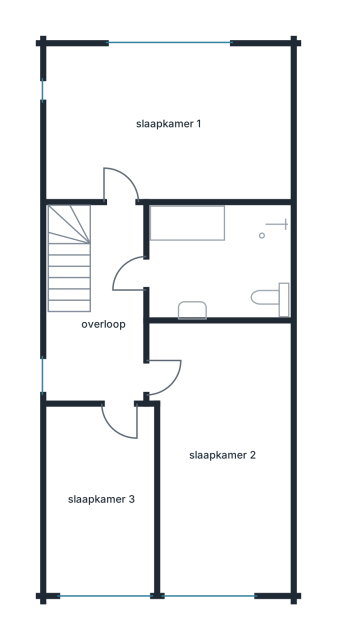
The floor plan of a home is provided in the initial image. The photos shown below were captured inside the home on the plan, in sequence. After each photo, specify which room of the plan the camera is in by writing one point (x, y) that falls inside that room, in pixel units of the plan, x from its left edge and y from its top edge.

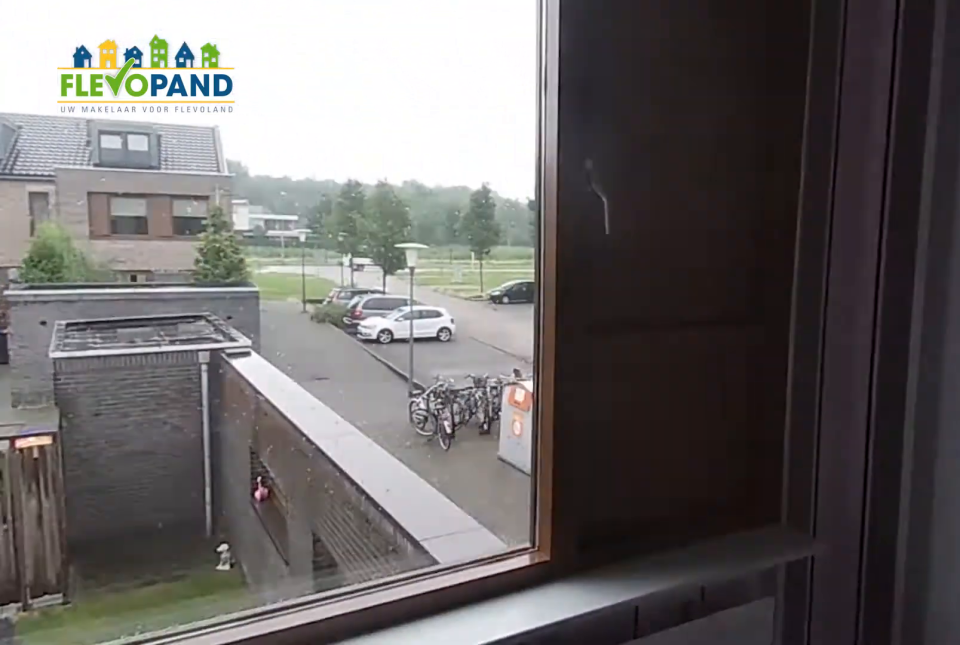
(101, 498)
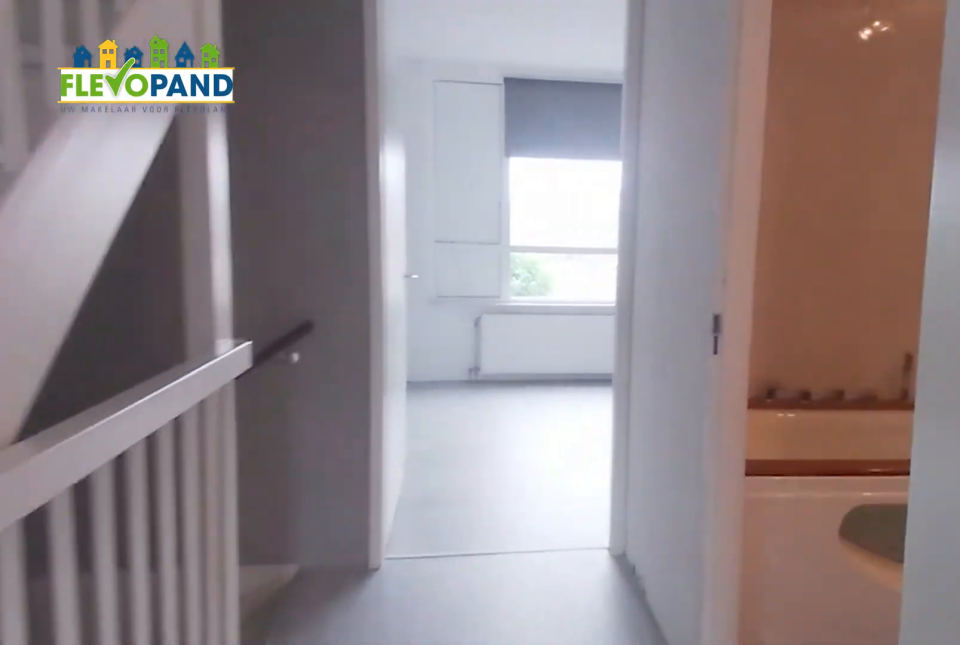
(105, 317)
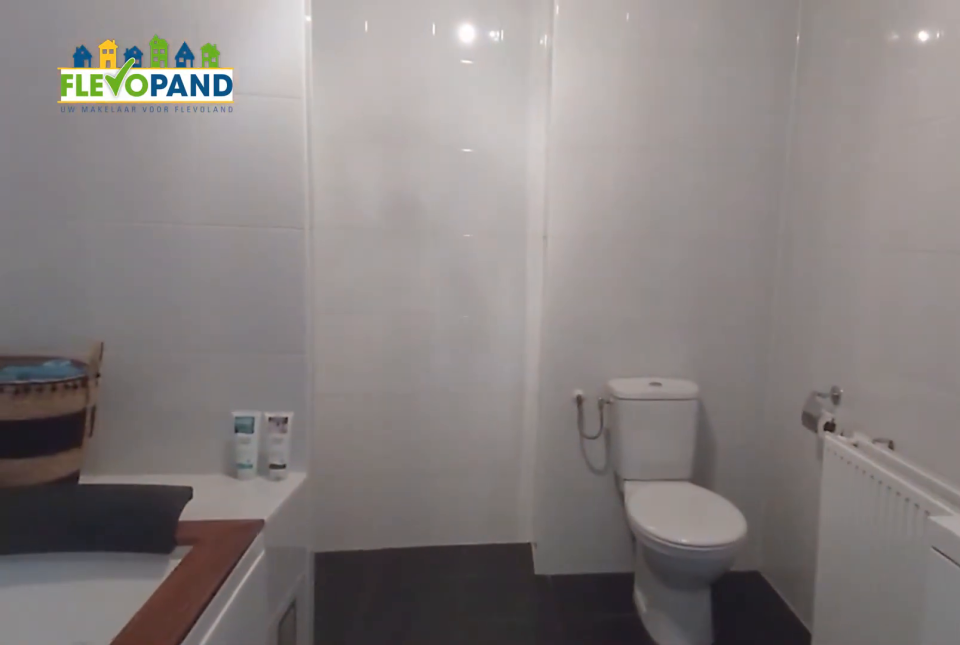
(187, 224)
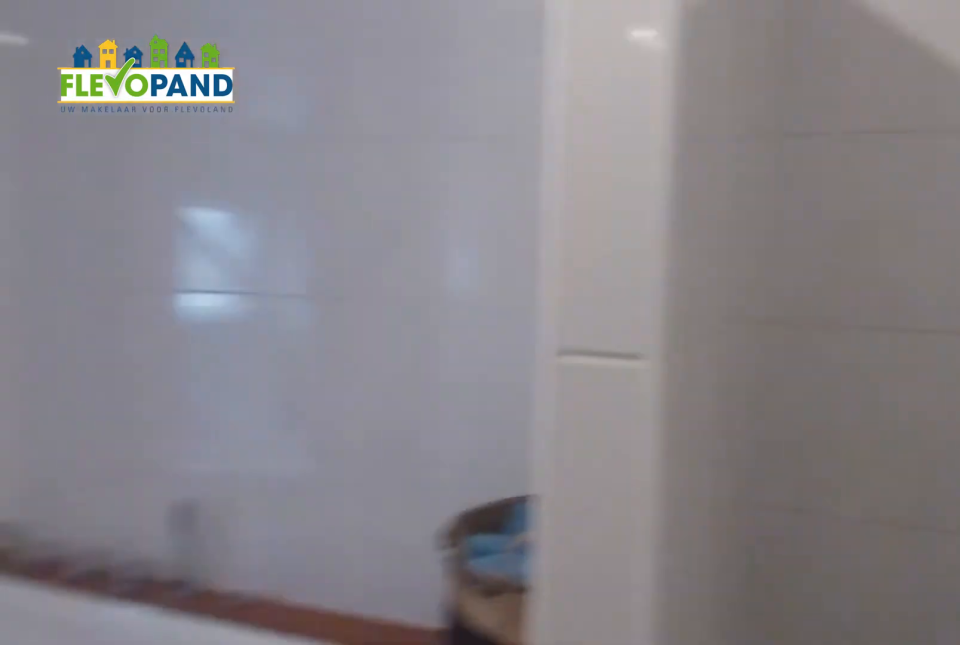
(187, 224)
